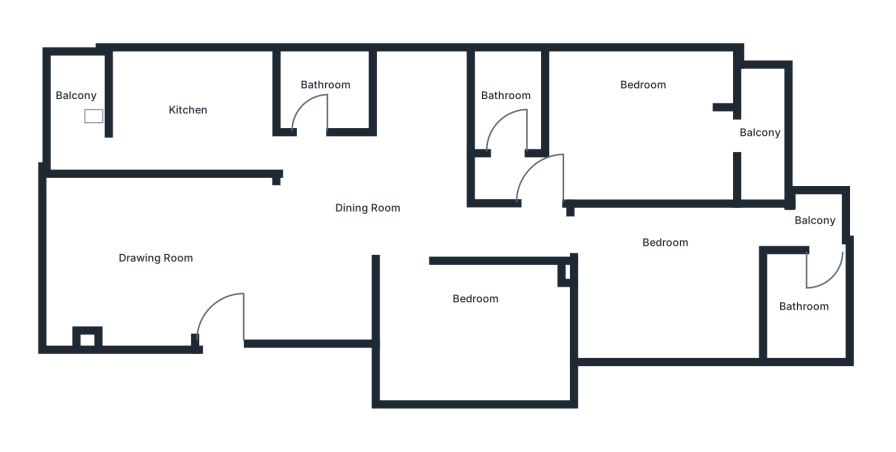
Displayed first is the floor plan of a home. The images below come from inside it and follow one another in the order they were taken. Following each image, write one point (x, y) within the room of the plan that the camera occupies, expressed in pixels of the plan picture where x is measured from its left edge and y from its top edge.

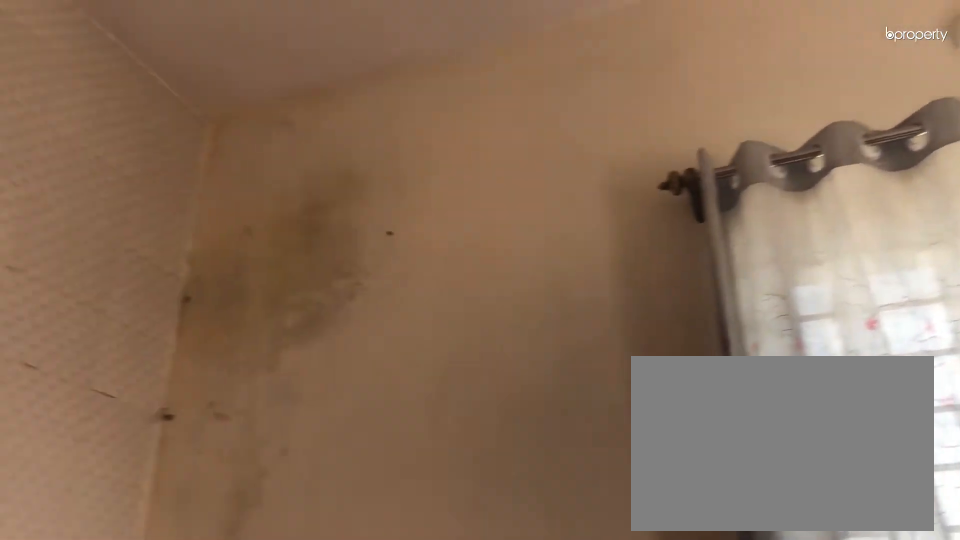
(642, 137)
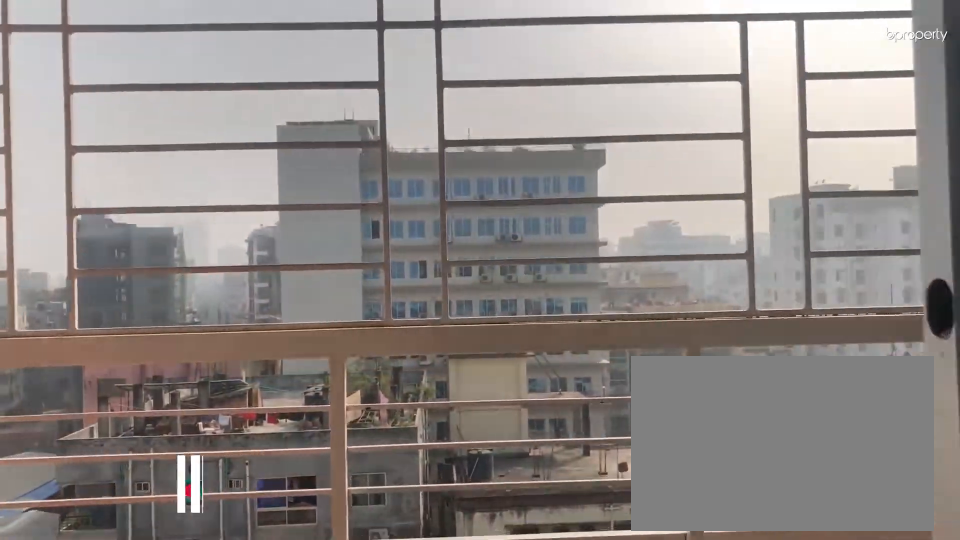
(760, 134)
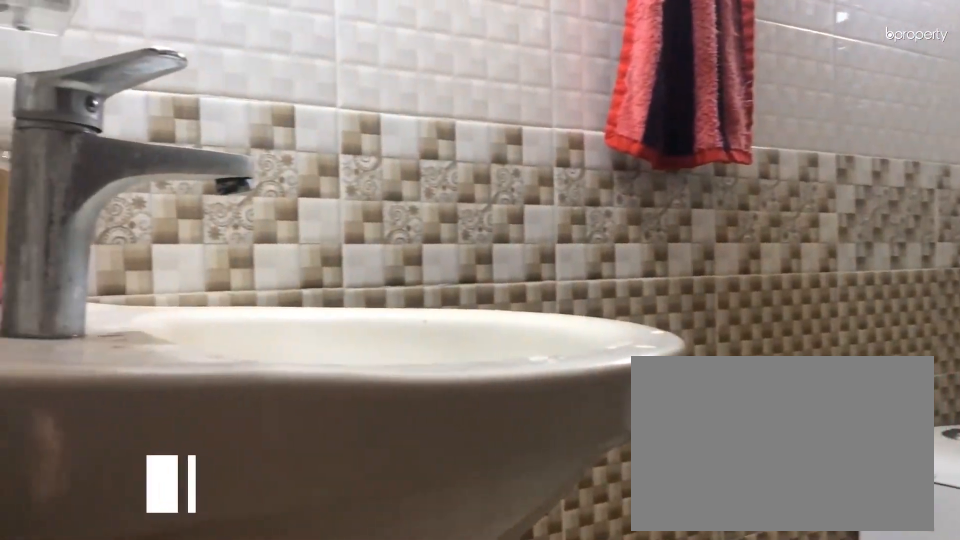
(504, 98)
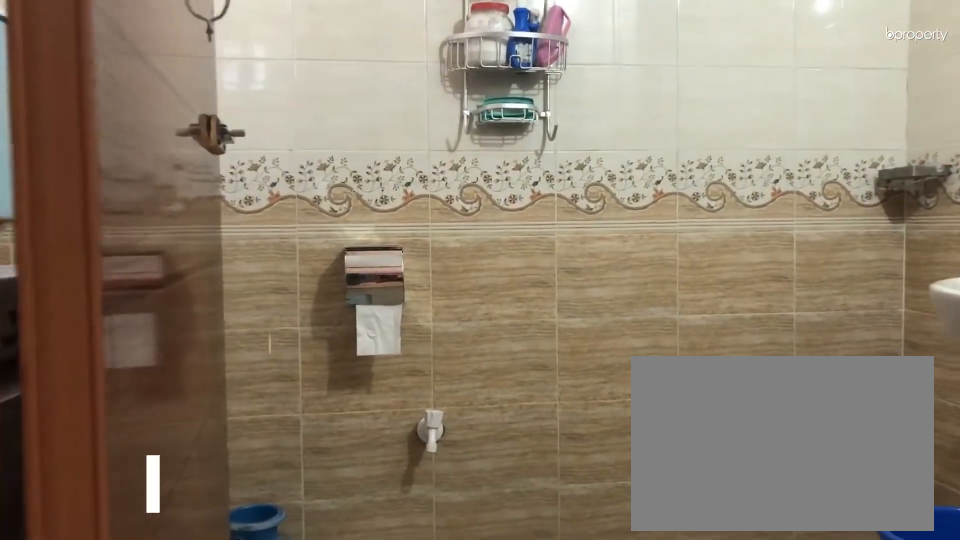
(327, 88)
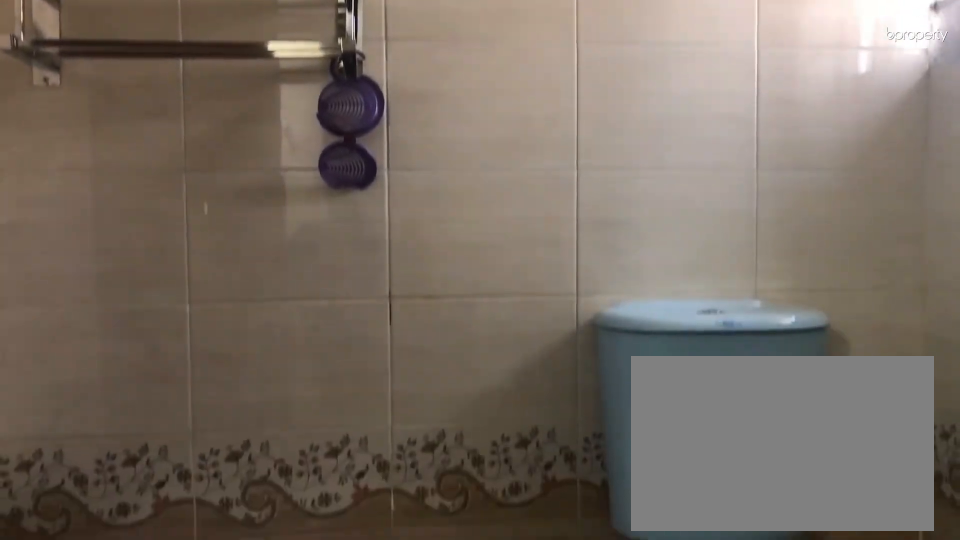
(327, 88)
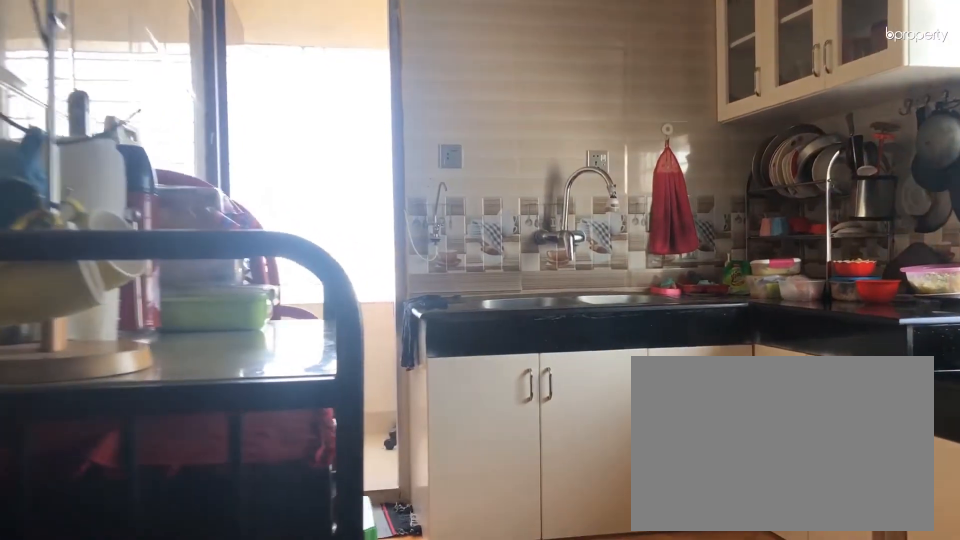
(189, 111)
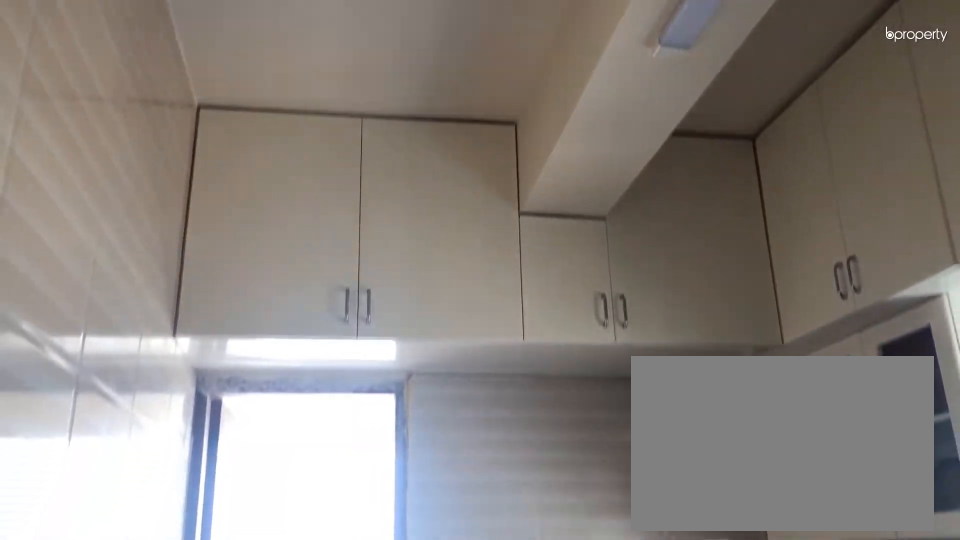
(189, 111)
